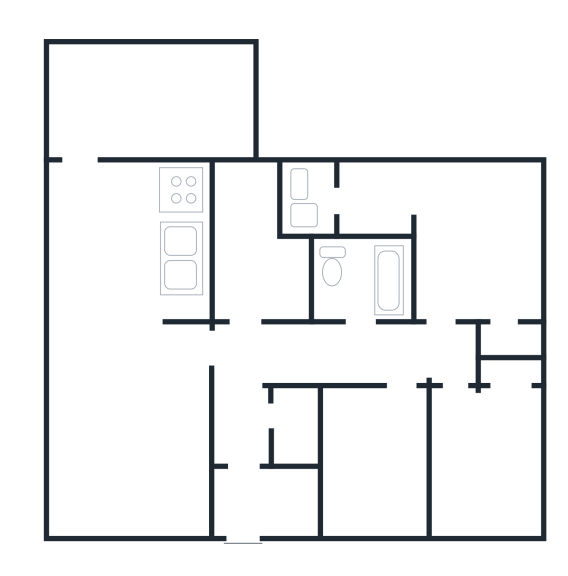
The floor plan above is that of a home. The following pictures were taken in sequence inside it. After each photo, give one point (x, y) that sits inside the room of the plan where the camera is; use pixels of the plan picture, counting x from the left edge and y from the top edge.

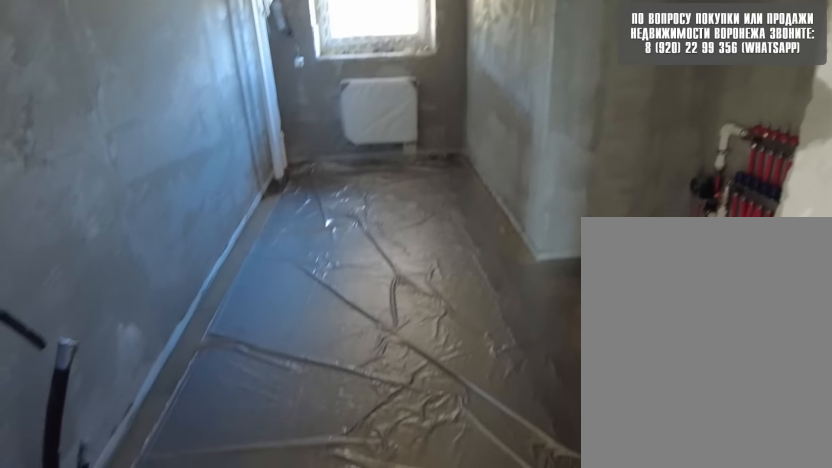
(263, 300)
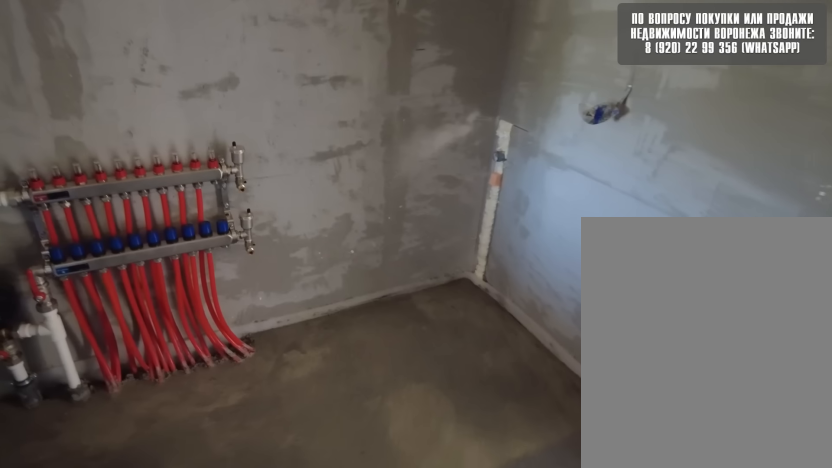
(266, 288)
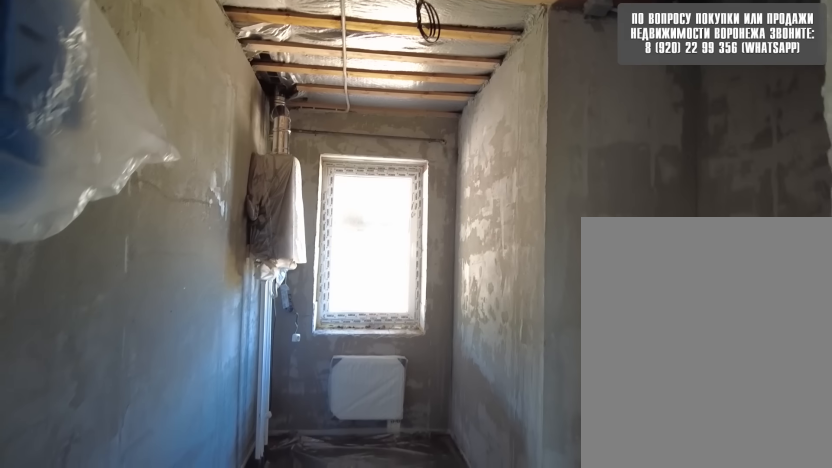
(265, 283)
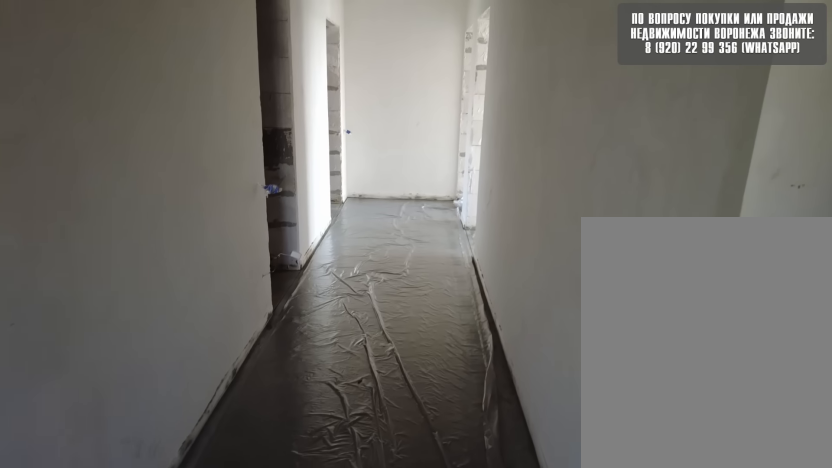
(253, 372)
